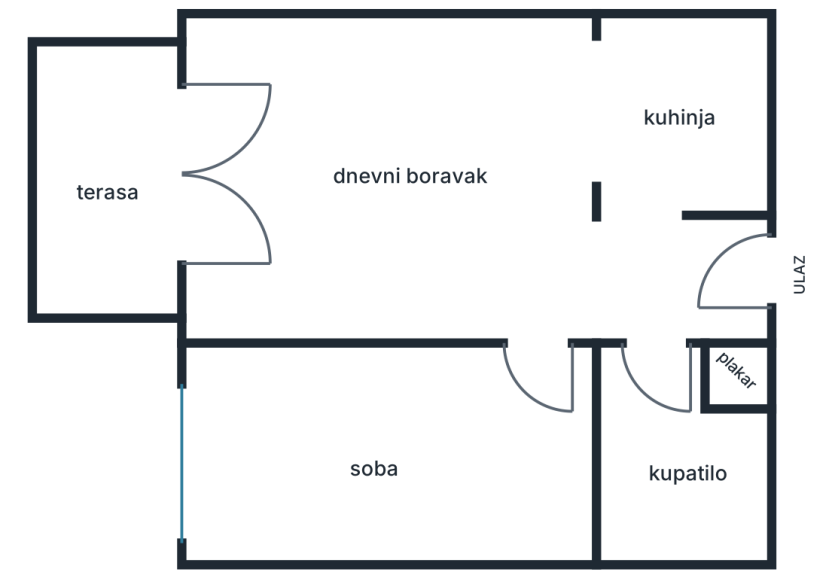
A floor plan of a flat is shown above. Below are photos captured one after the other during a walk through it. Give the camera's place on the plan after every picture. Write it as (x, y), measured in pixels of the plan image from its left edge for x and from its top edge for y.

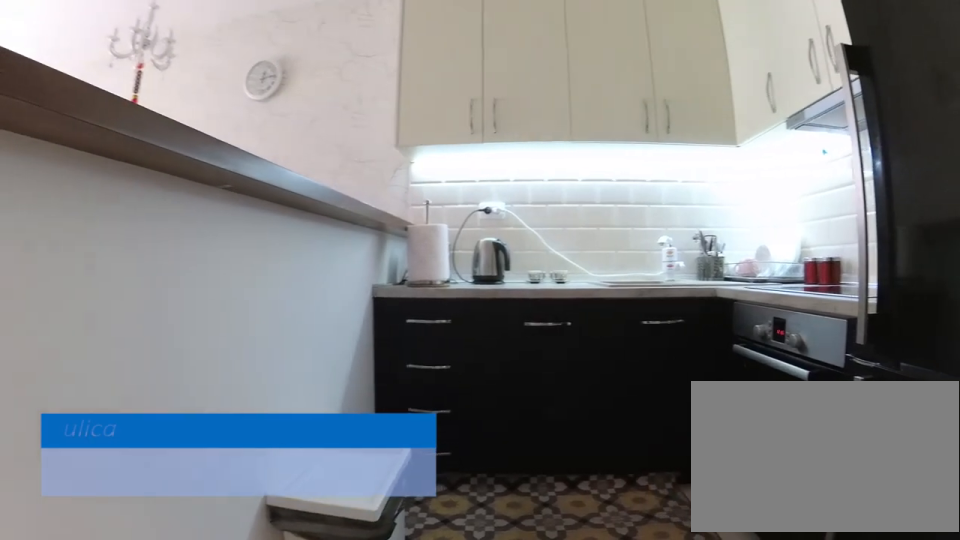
(662, 265)
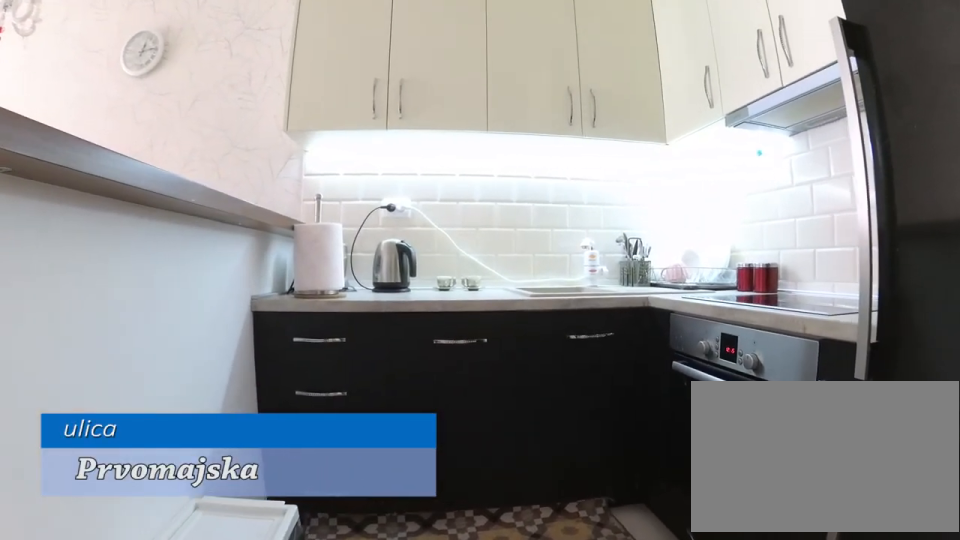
(651, 240)
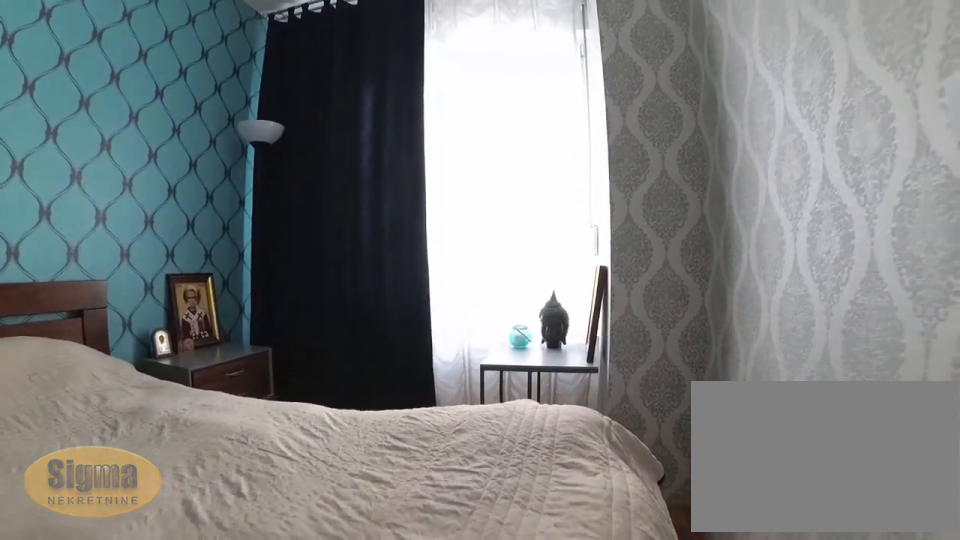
(420, 383)
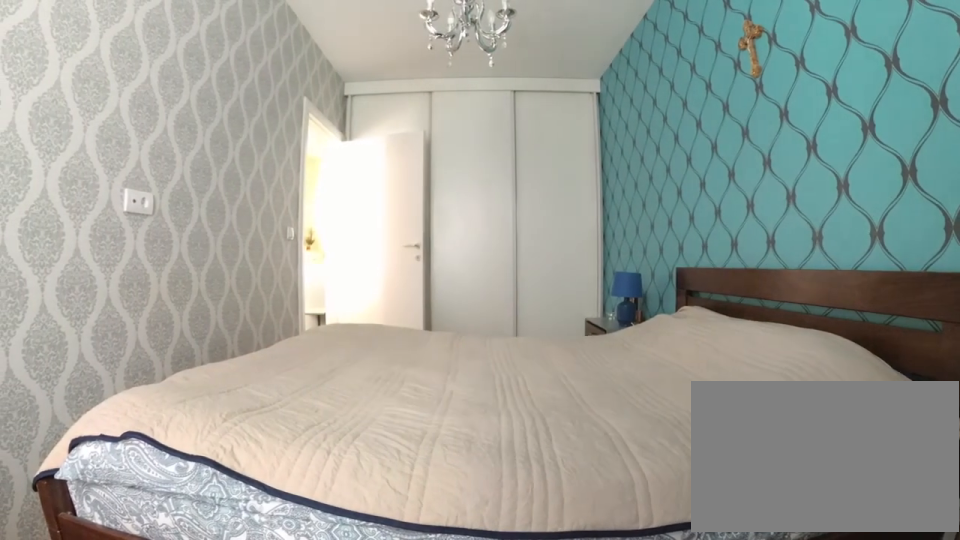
(213, 446)
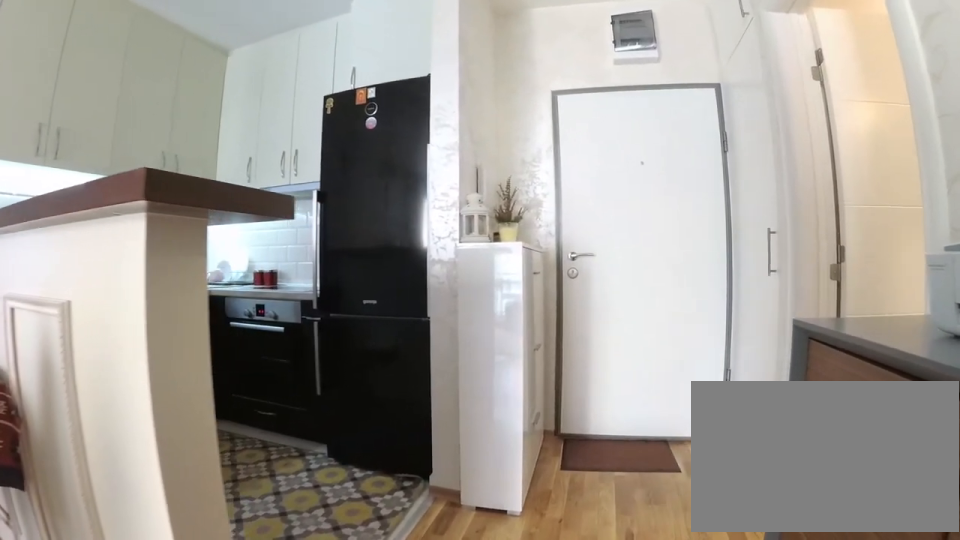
(547, 278)
